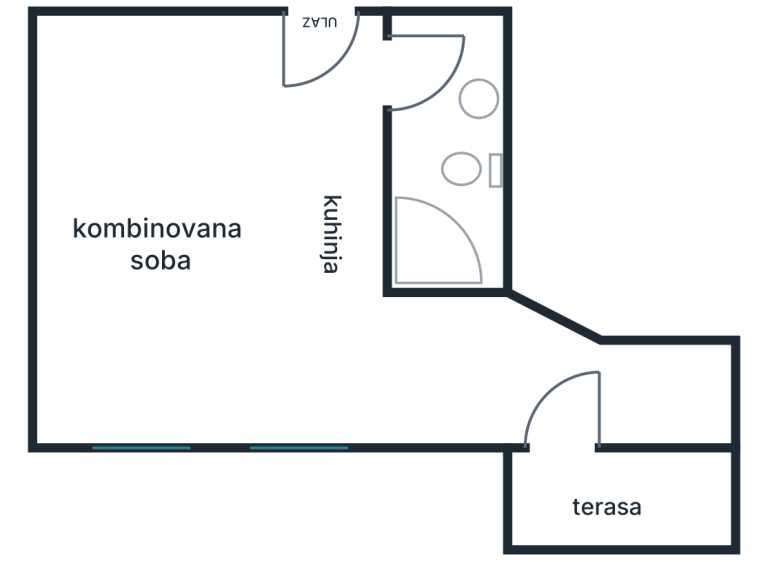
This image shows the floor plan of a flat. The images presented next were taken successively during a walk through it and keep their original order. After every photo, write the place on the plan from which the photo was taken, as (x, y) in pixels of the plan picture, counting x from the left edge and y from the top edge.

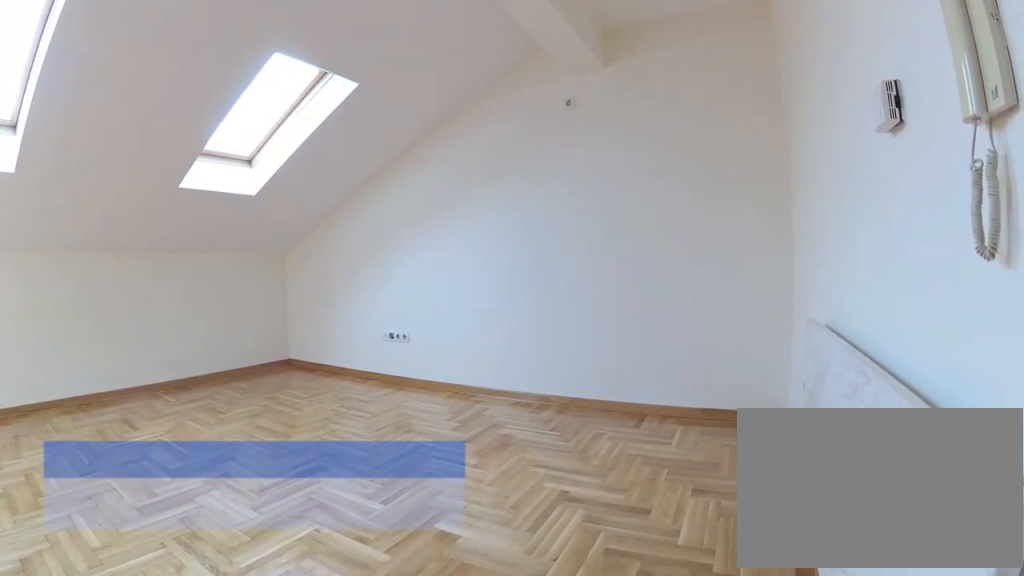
(350, 50)
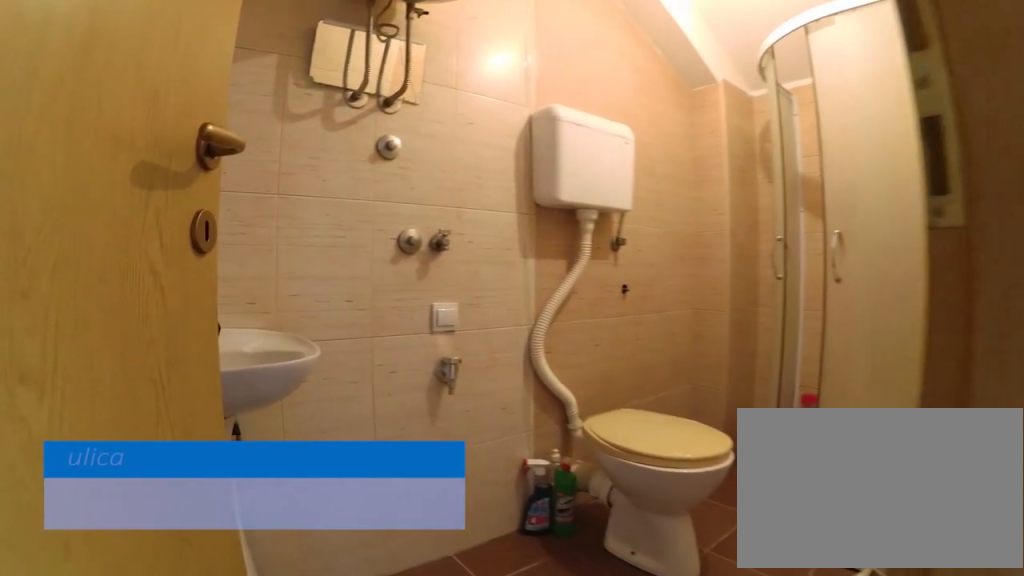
(345, 48)
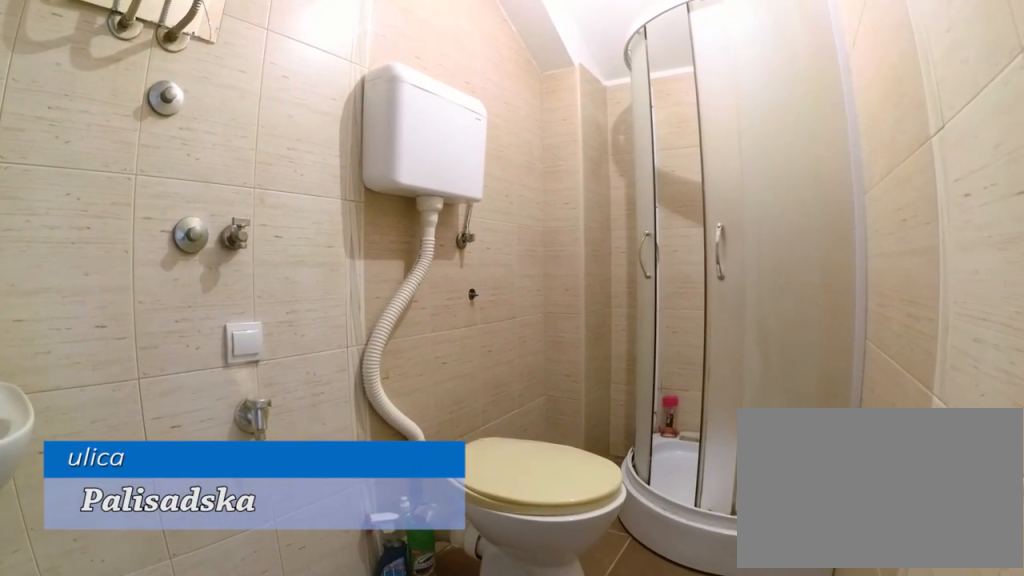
(401, 54)
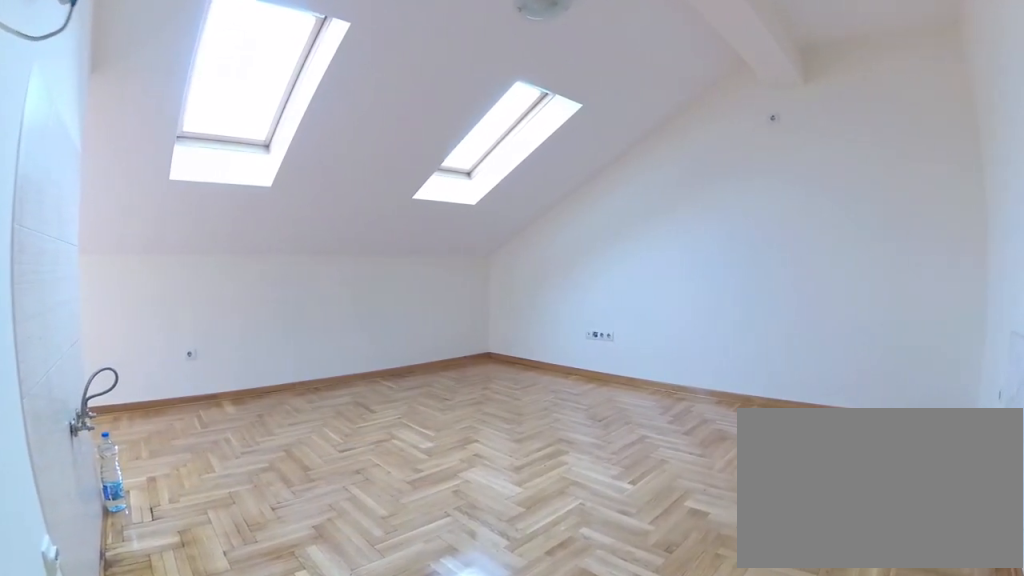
(352, 57)
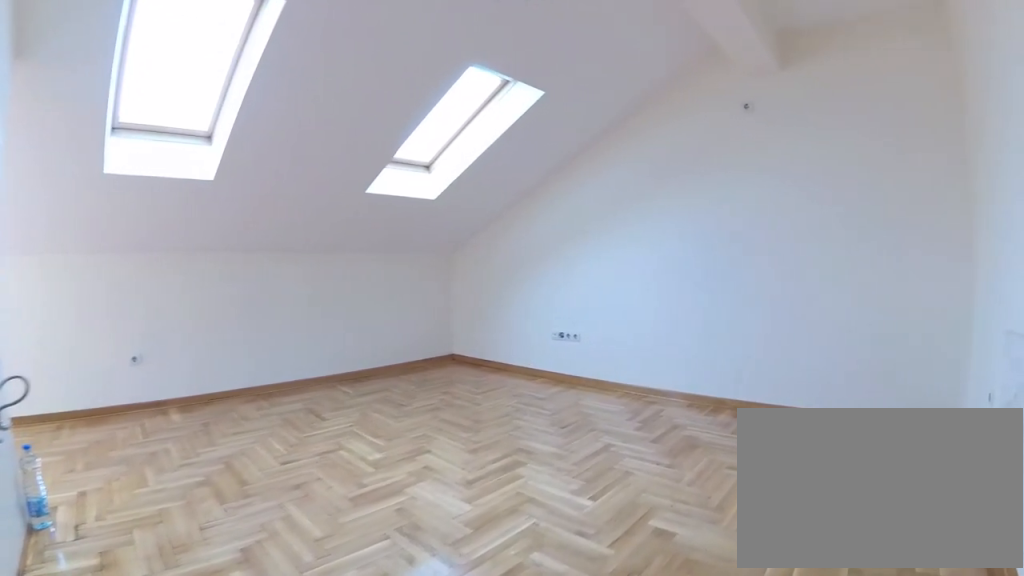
(334, 64)
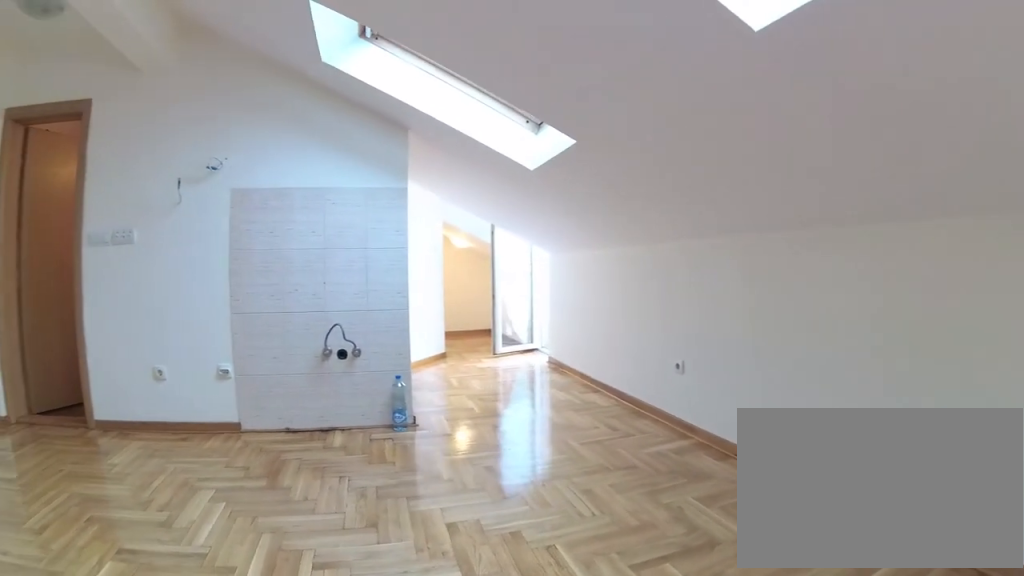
(90, 258)
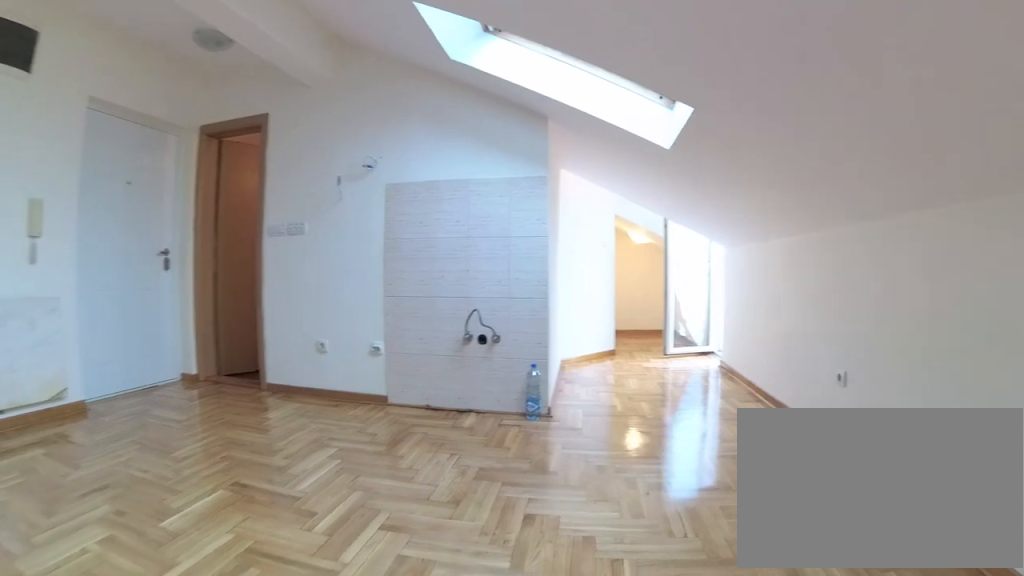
(89, 315)
